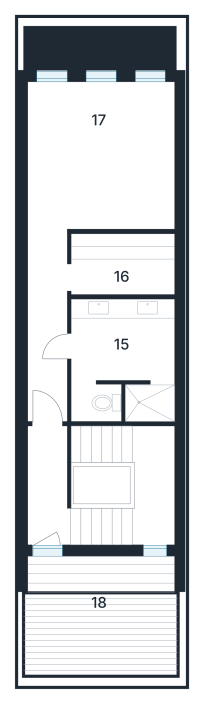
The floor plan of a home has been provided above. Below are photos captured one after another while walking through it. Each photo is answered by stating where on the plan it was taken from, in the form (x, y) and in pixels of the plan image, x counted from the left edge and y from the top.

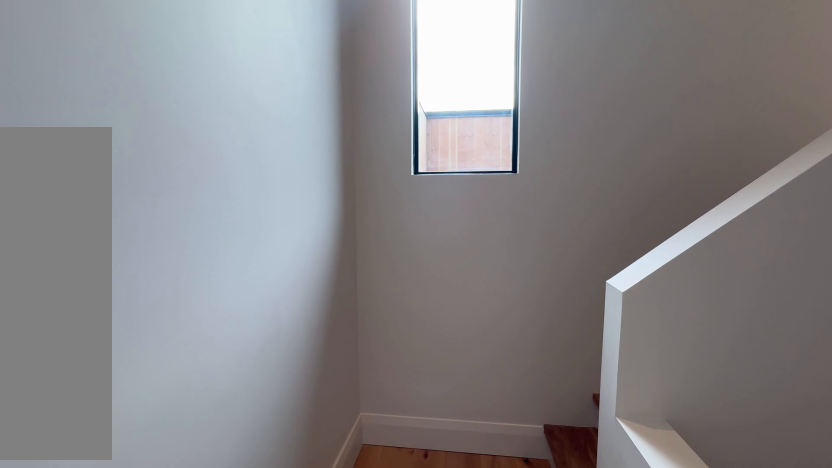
(141, 458)
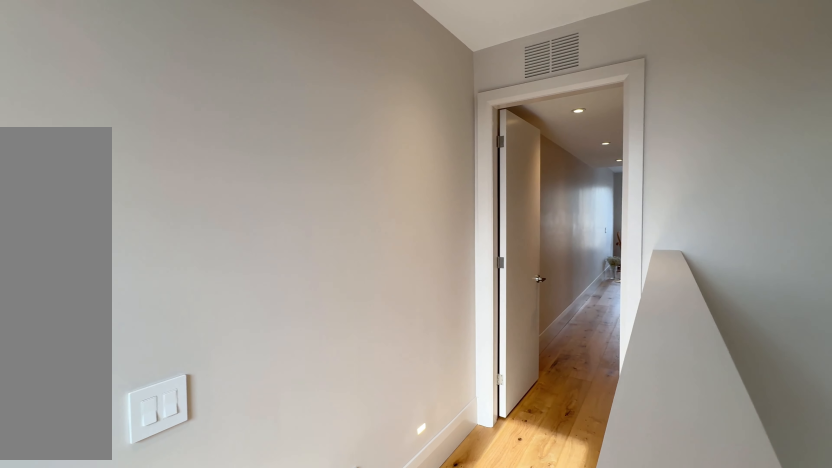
(69, 523)
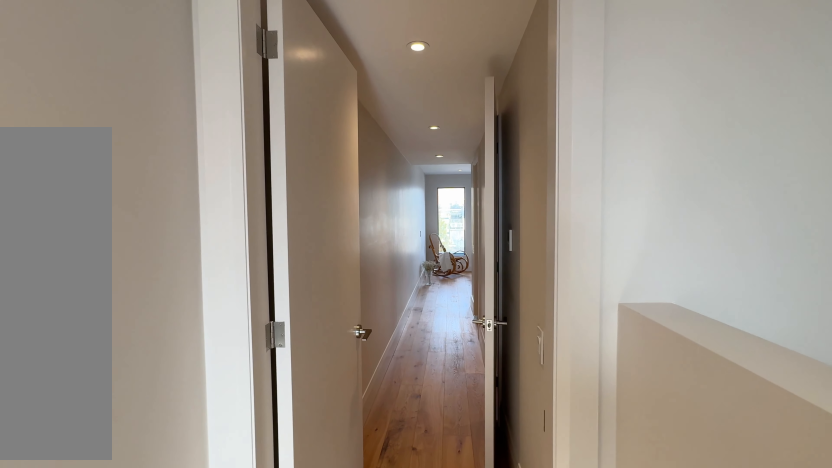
(50, 476)
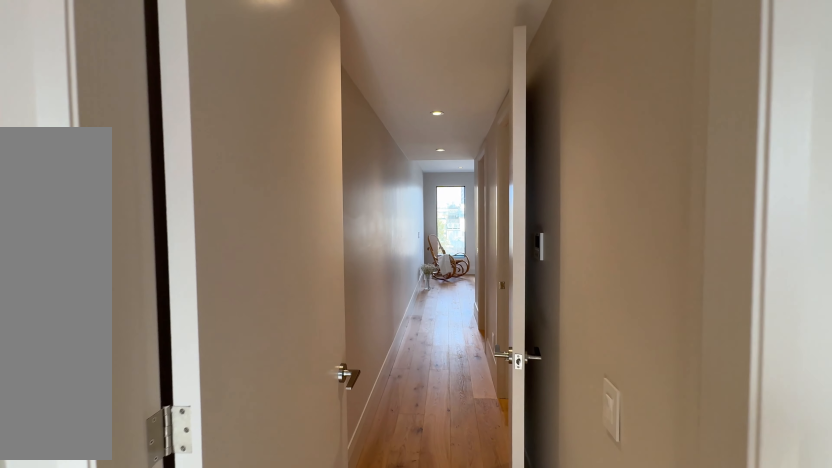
(50, 465)
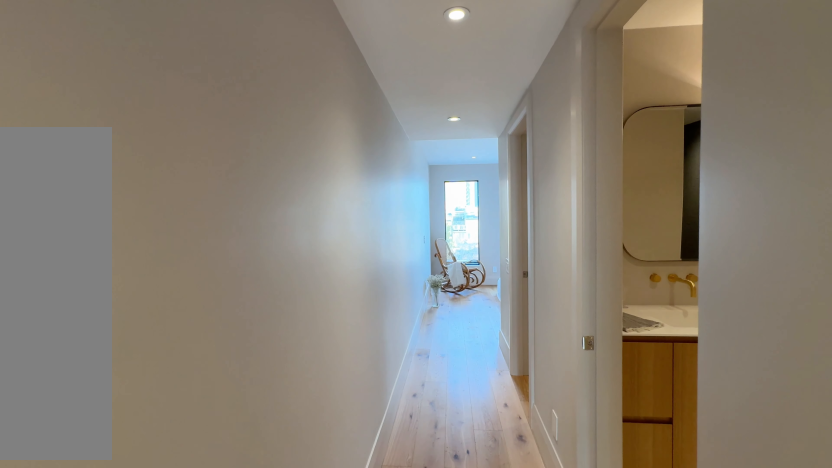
(49, 414)
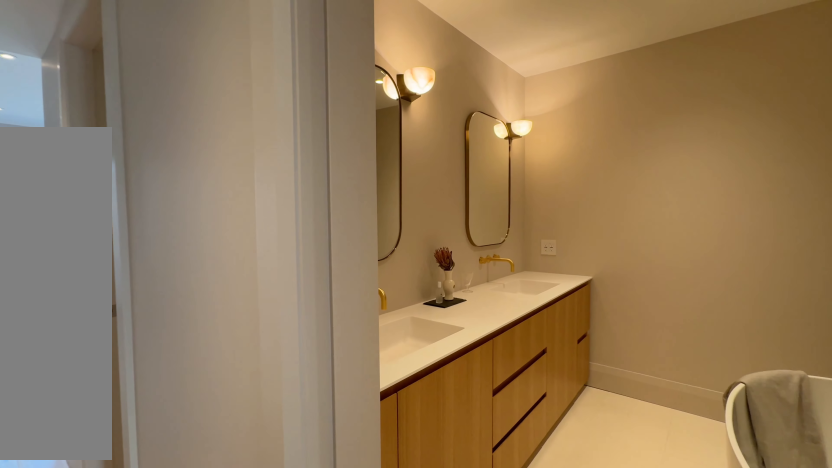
(48, 347)
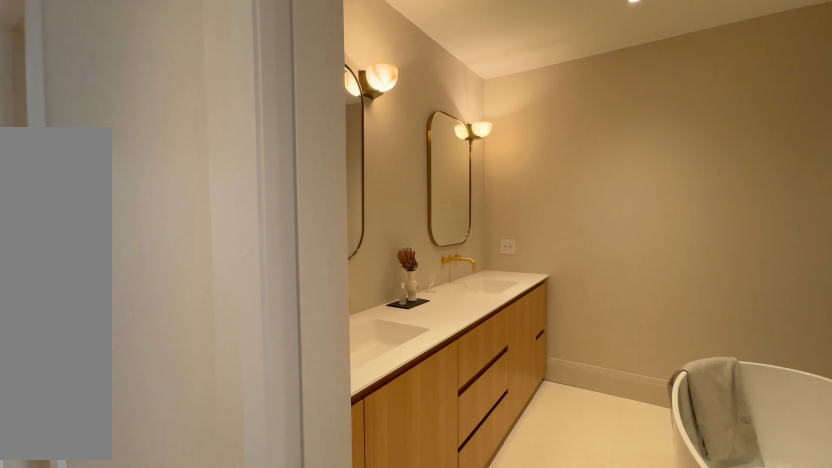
(47, 348)
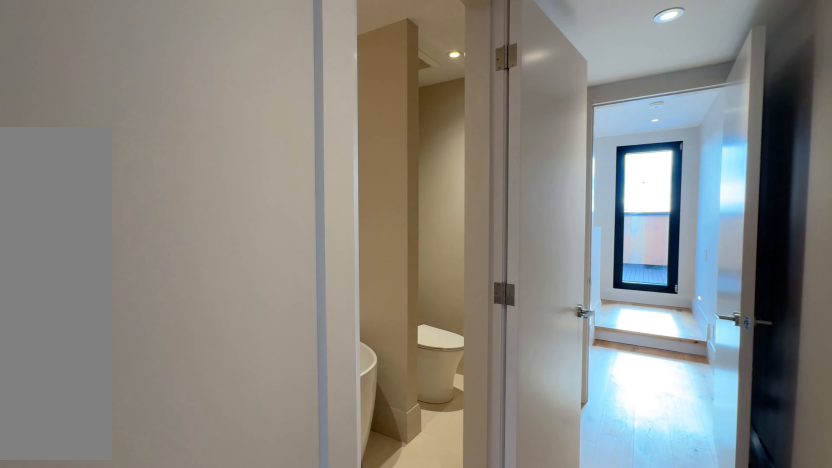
(46, 311)
